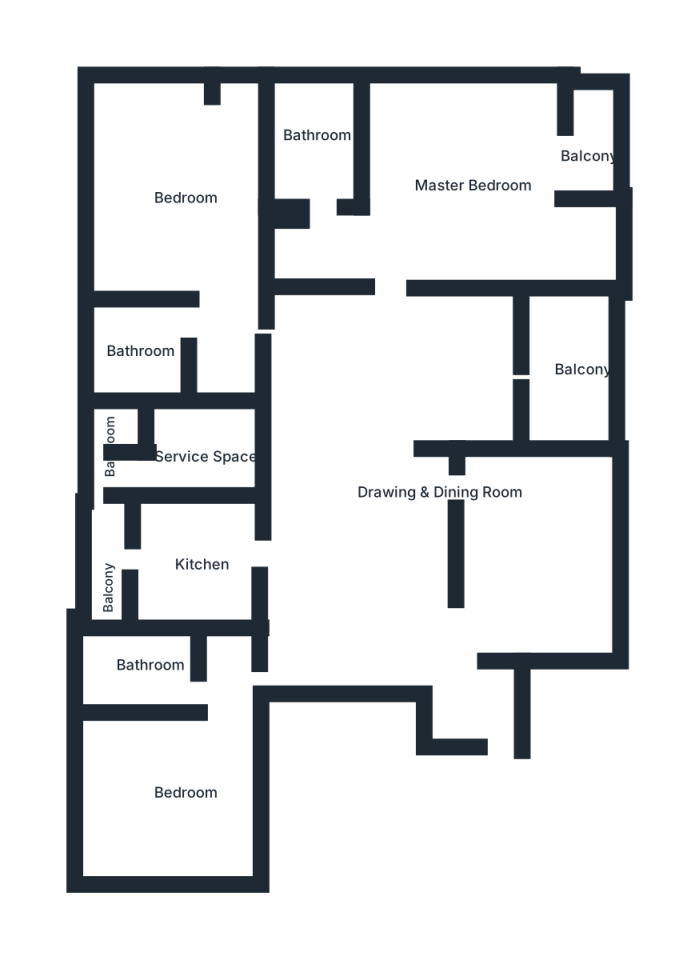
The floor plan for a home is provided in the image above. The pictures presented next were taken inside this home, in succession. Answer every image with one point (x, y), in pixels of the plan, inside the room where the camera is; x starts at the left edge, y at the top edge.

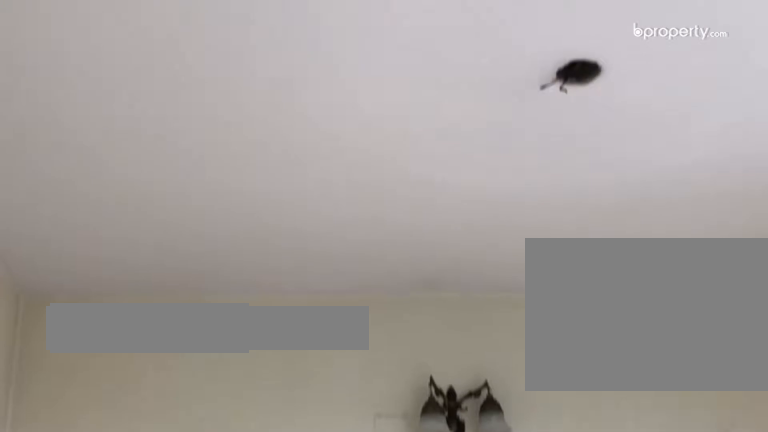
(506, 172)
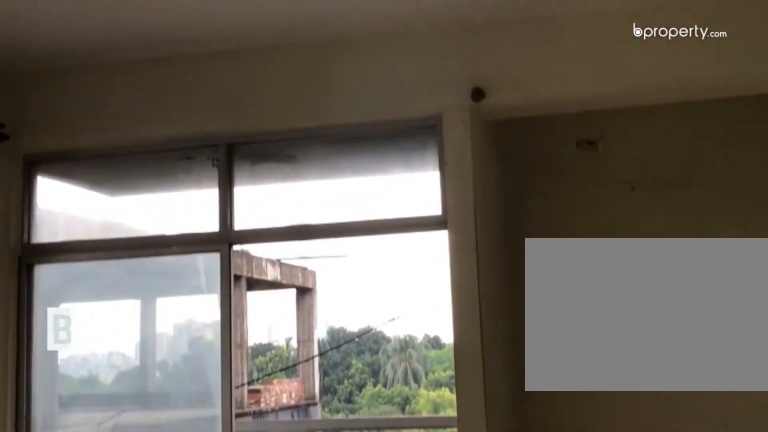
(506, 172)
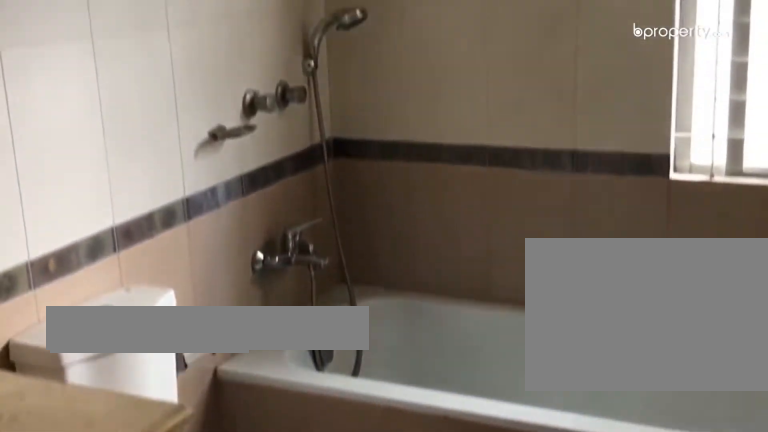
(322, 148)
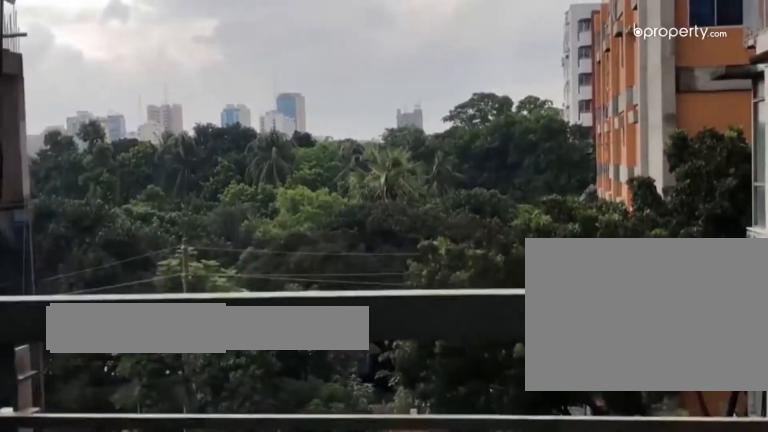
(564, 371)
